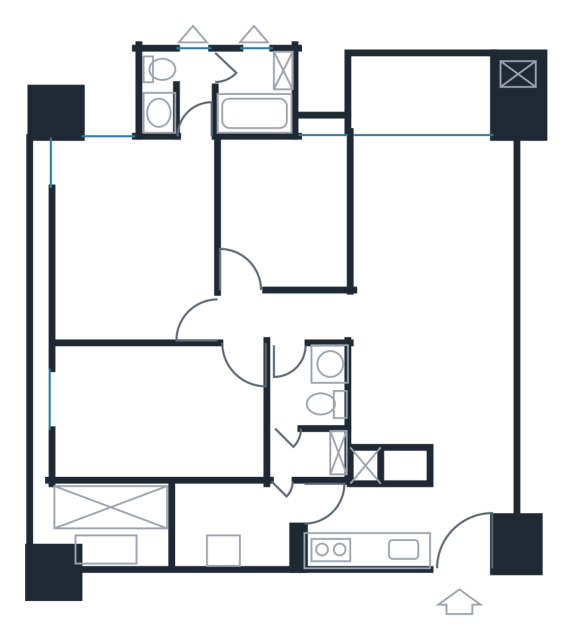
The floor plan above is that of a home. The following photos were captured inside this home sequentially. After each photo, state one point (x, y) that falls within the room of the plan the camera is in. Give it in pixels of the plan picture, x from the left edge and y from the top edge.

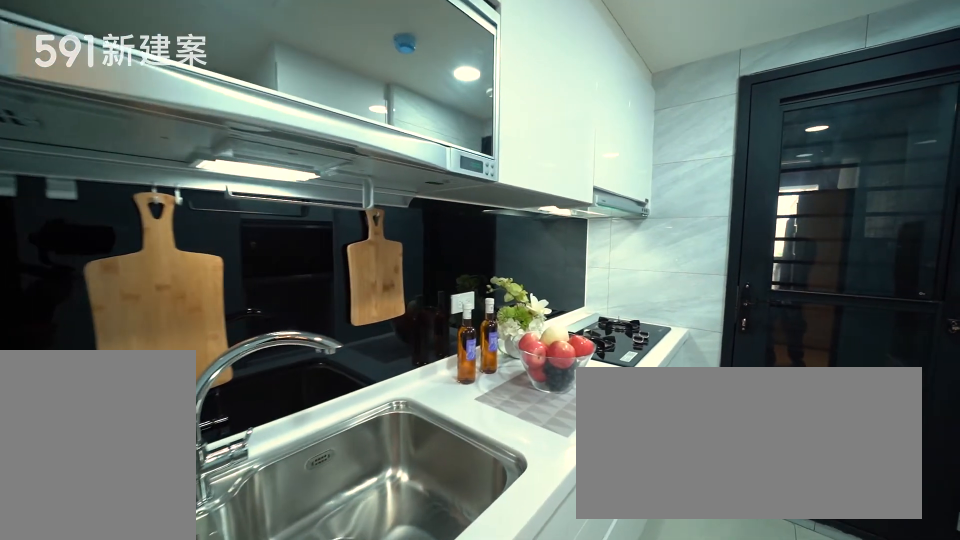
(364, 527)
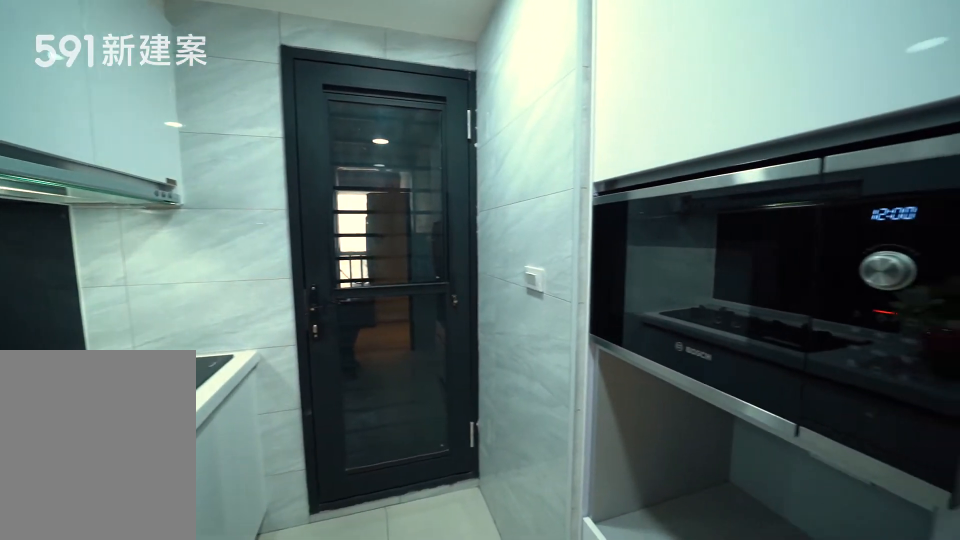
(364, 527)
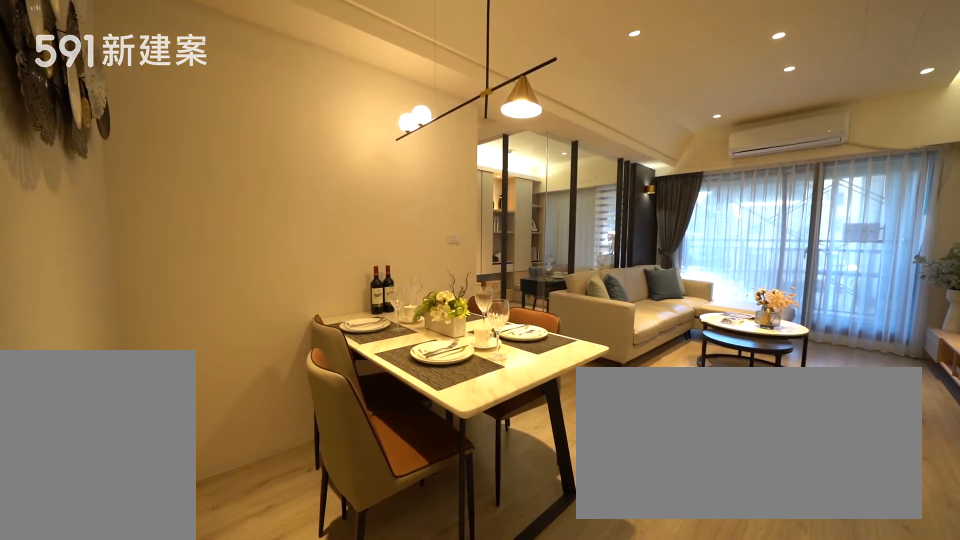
(402, 392)
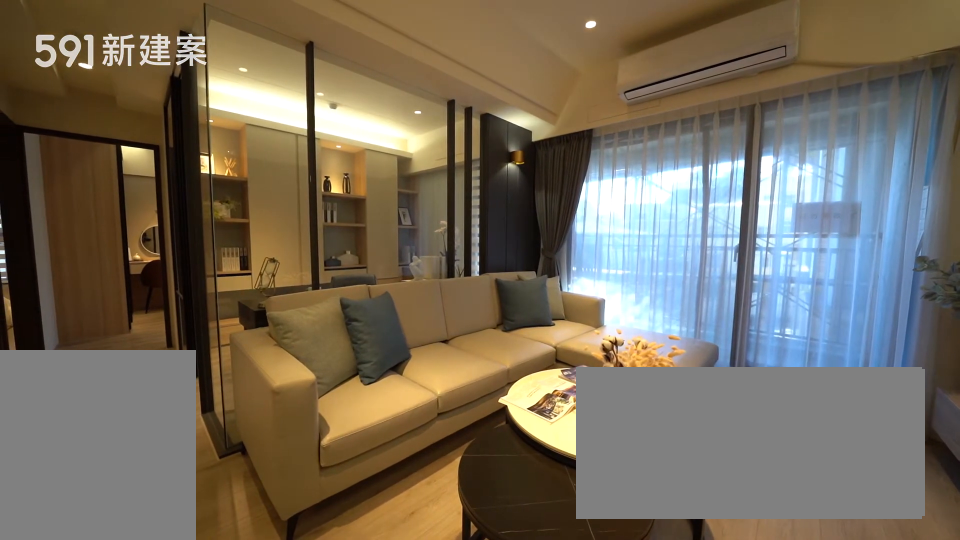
(425, 210)
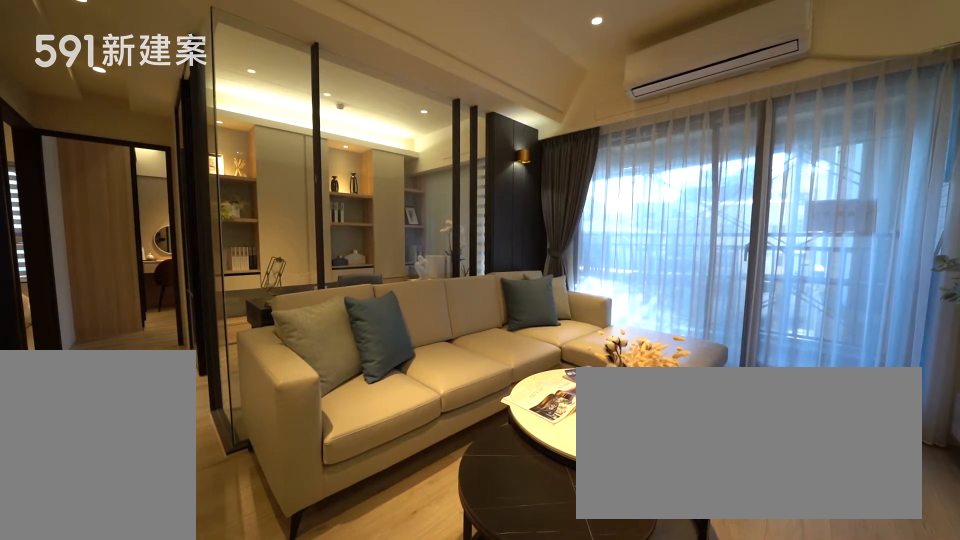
(425, 210)
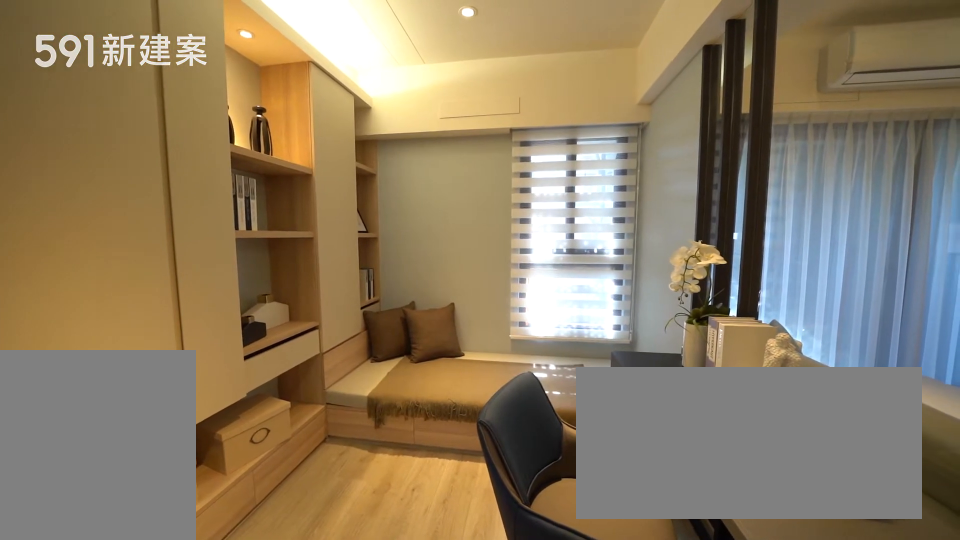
(280, 208)
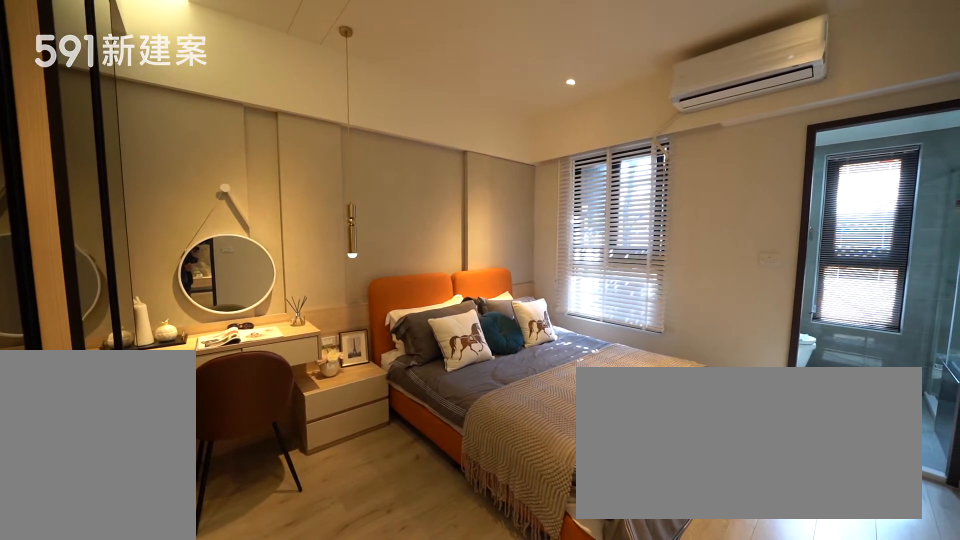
(131, 233)
